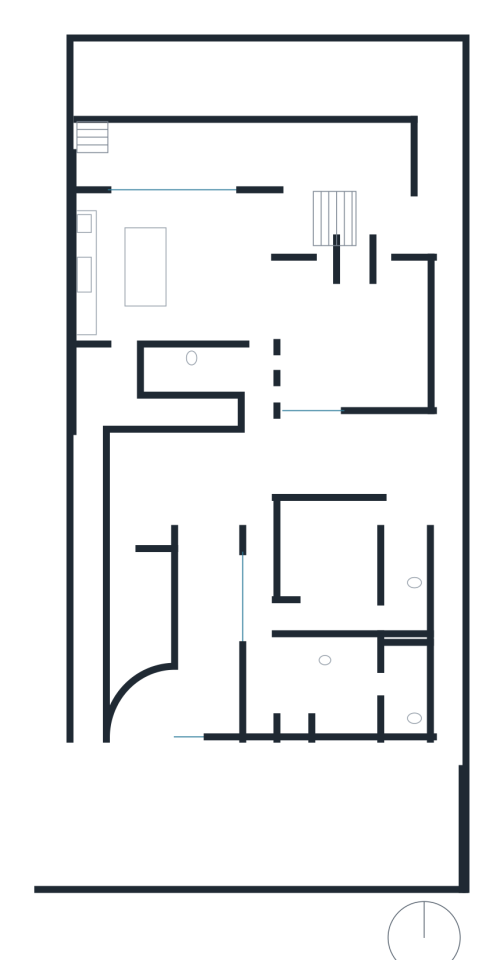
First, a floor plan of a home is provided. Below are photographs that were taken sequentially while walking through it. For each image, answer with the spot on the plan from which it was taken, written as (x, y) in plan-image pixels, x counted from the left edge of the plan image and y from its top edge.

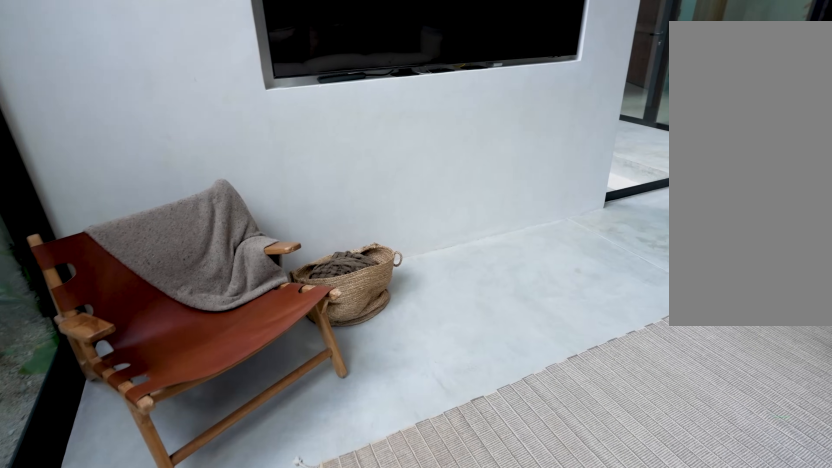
(401, 363)
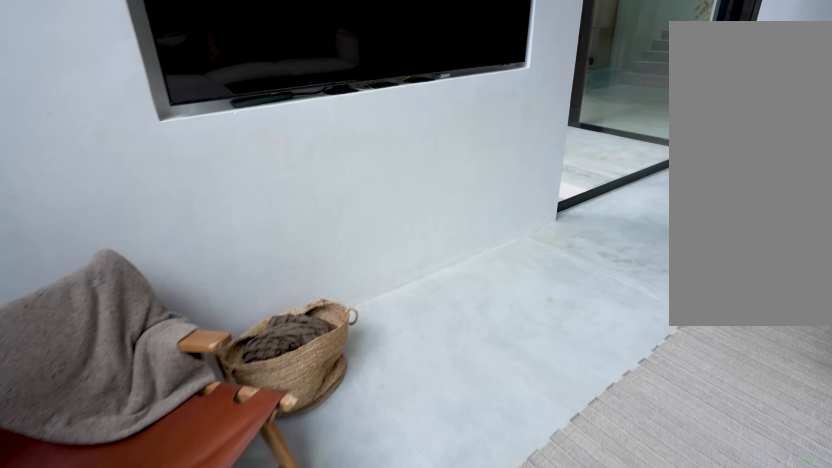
(400, 361)
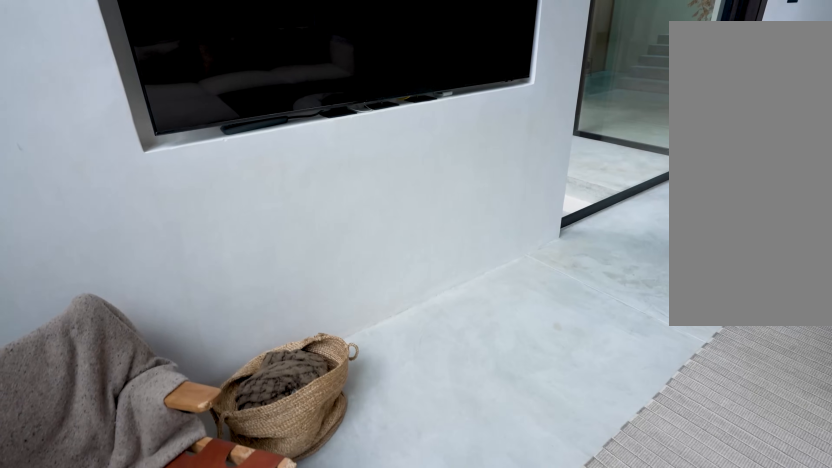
(400, 362)
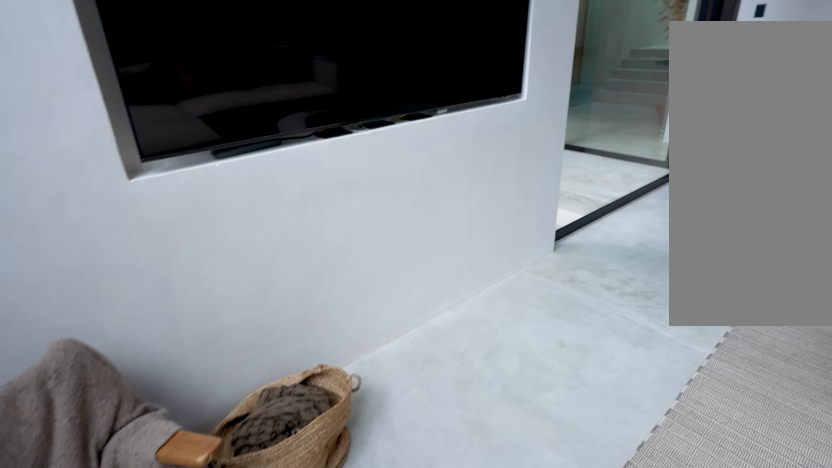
(400, 361)
